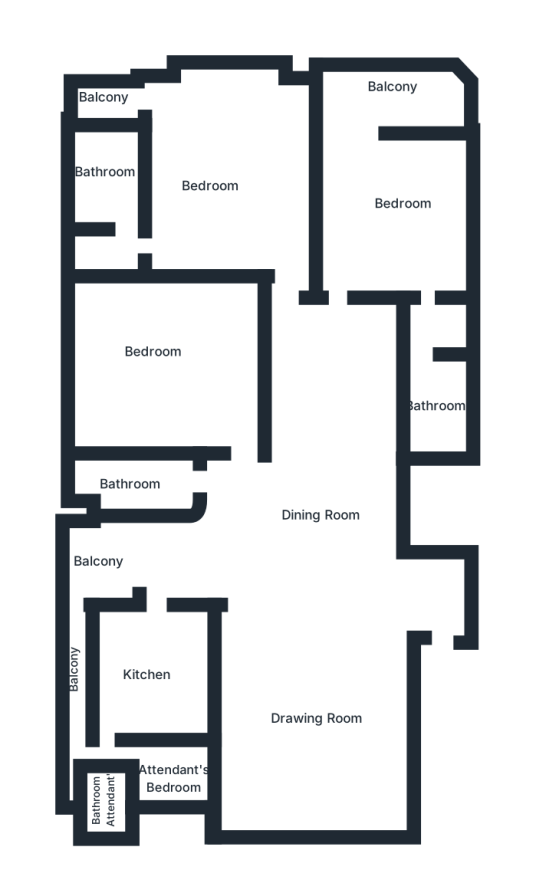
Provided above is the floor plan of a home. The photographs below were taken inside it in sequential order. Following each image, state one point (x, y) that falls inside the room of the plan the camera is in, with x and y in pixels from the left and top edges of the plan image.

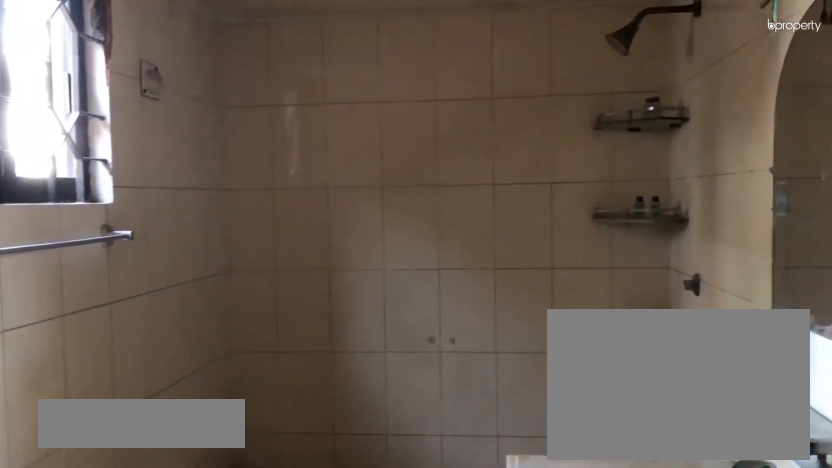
(120, 178)
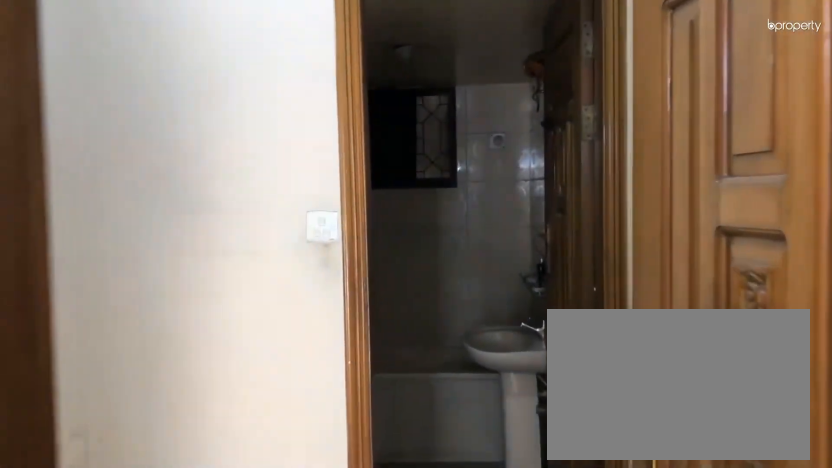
(426, 299)
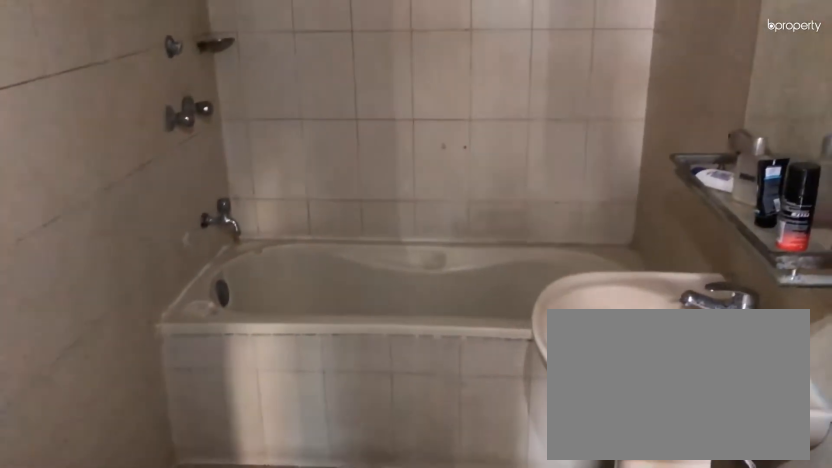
(431, 400)
